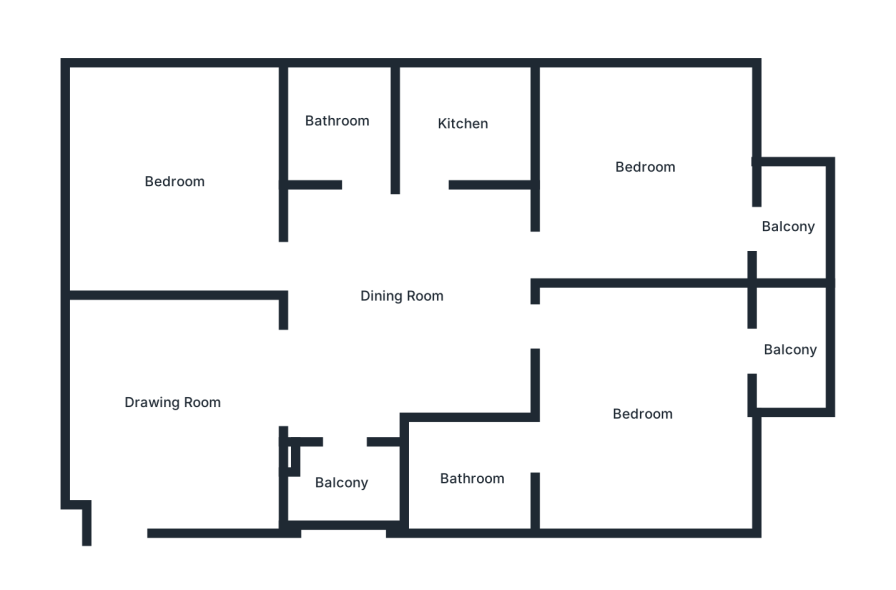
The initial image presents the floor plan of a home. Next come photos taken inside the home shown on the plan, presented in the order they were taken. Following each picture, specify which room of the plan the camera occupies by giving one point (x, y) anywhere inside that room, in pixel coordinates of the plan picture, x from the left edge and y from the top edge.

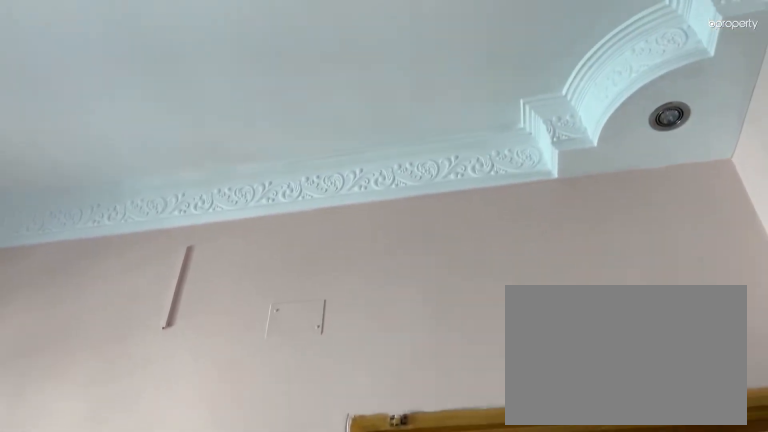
(178, 179)
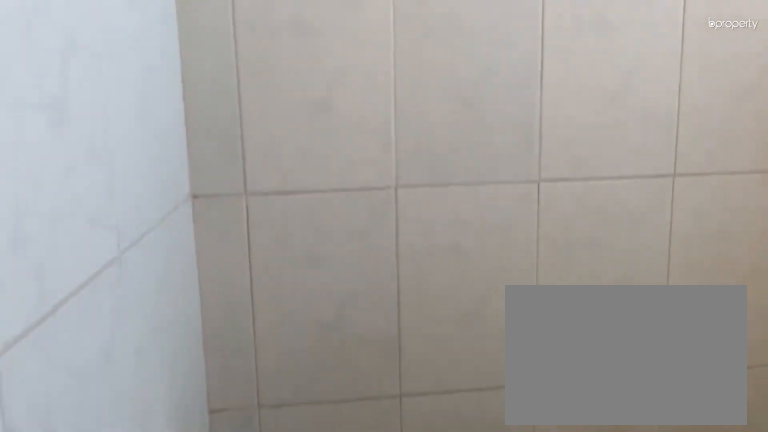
(335, 123)
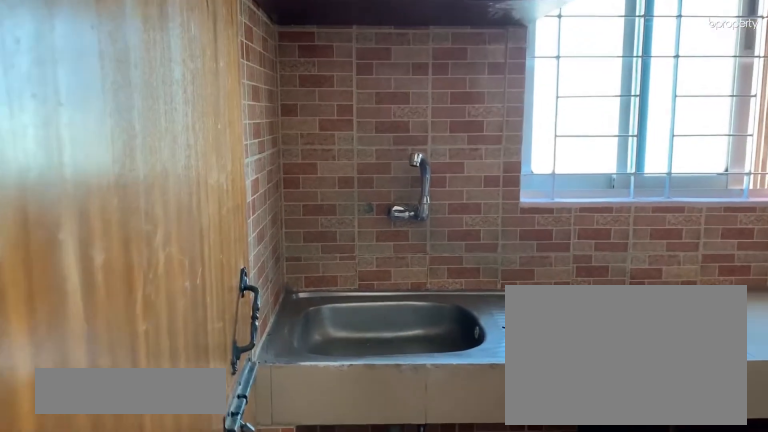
(459, 123)
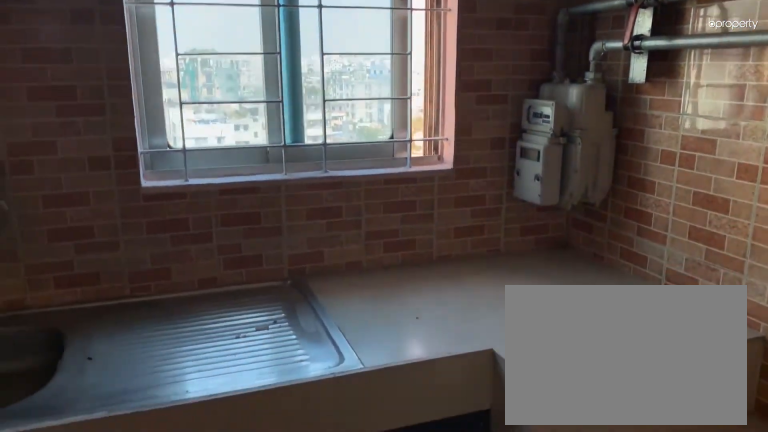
(459, 122)
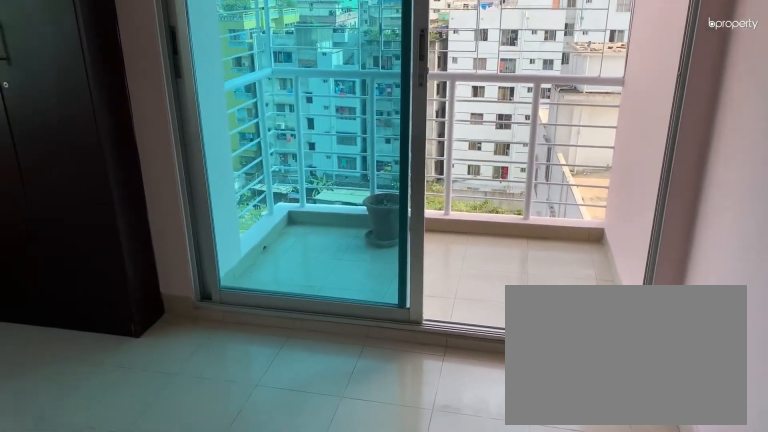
(646, 167)
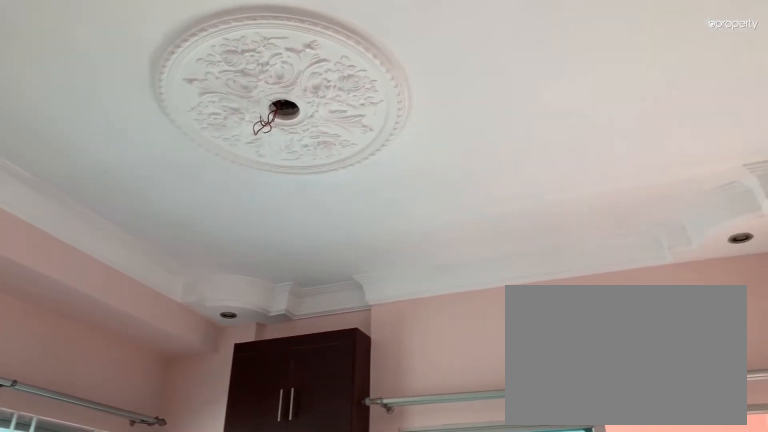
(646, 167)
